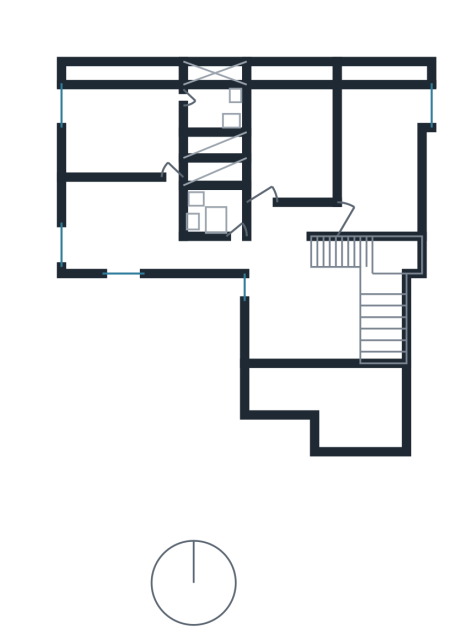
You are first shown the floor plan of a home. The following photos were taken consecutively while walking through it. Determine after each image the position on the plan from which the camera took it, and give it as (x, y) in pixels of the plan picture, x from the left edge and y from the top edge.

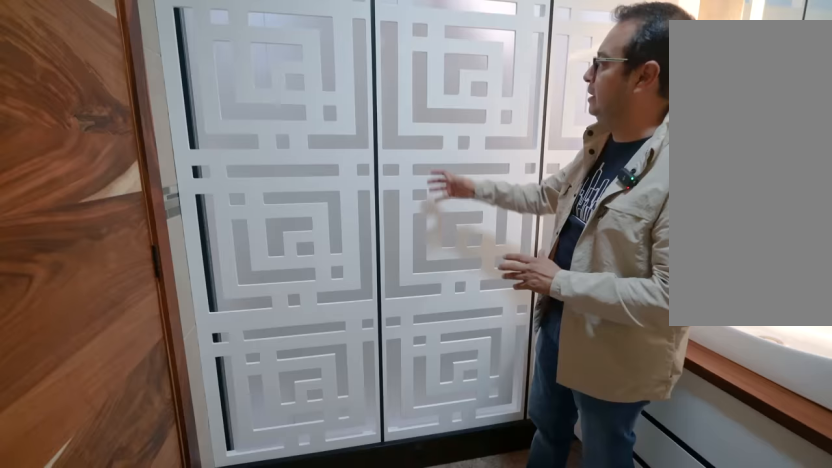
(215, 104)
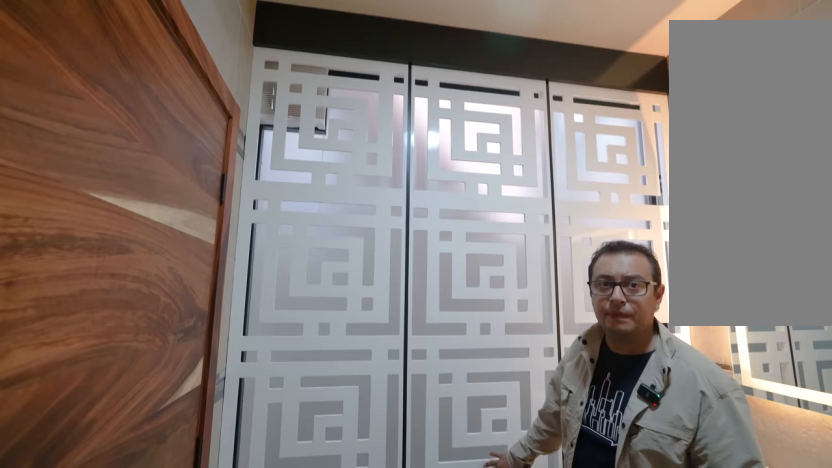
(214, 106)
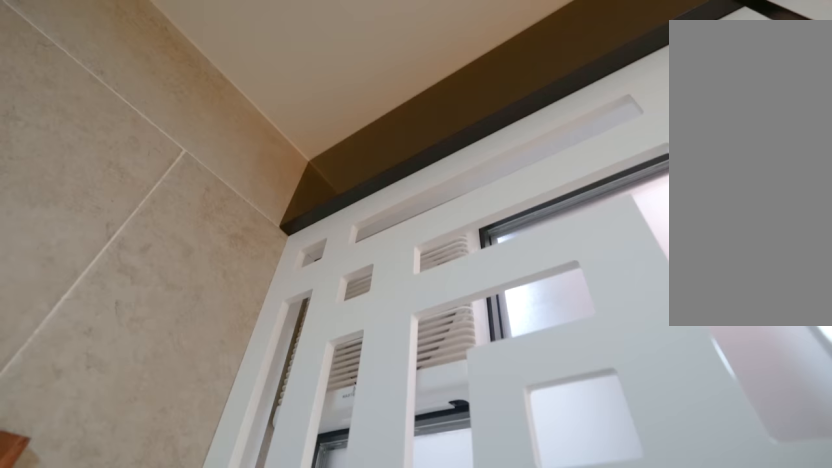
(215, 104)
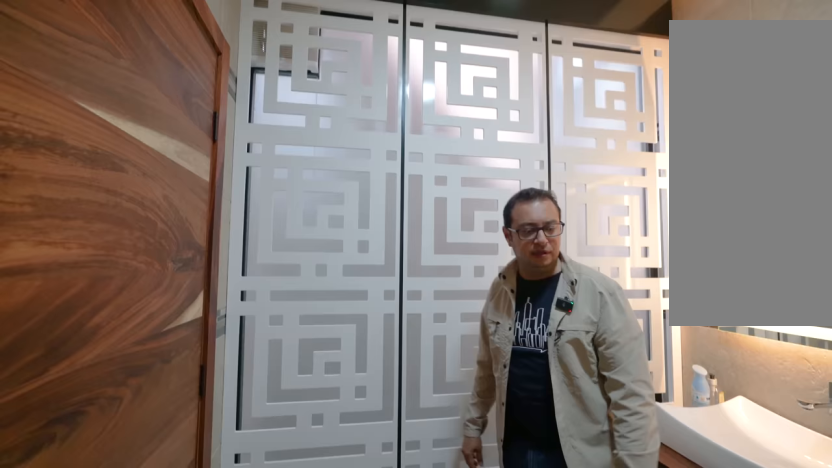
(215, 105)
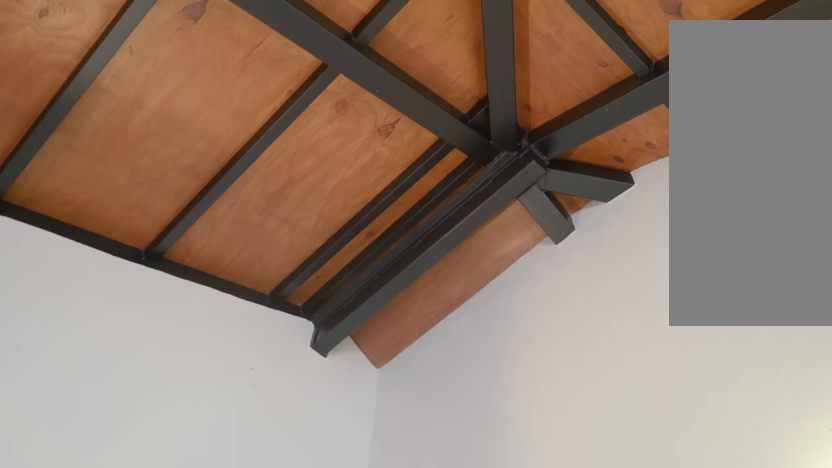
(170, 105)
